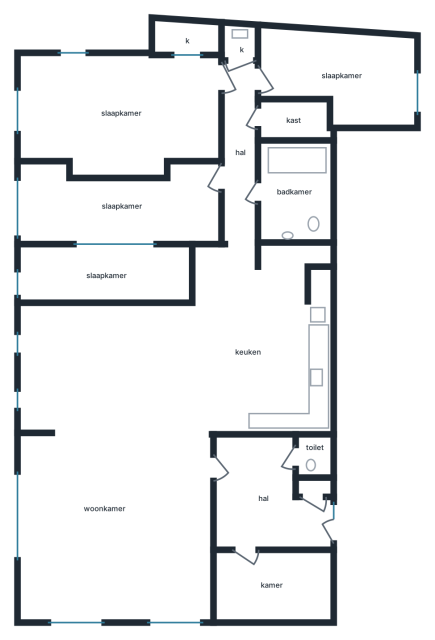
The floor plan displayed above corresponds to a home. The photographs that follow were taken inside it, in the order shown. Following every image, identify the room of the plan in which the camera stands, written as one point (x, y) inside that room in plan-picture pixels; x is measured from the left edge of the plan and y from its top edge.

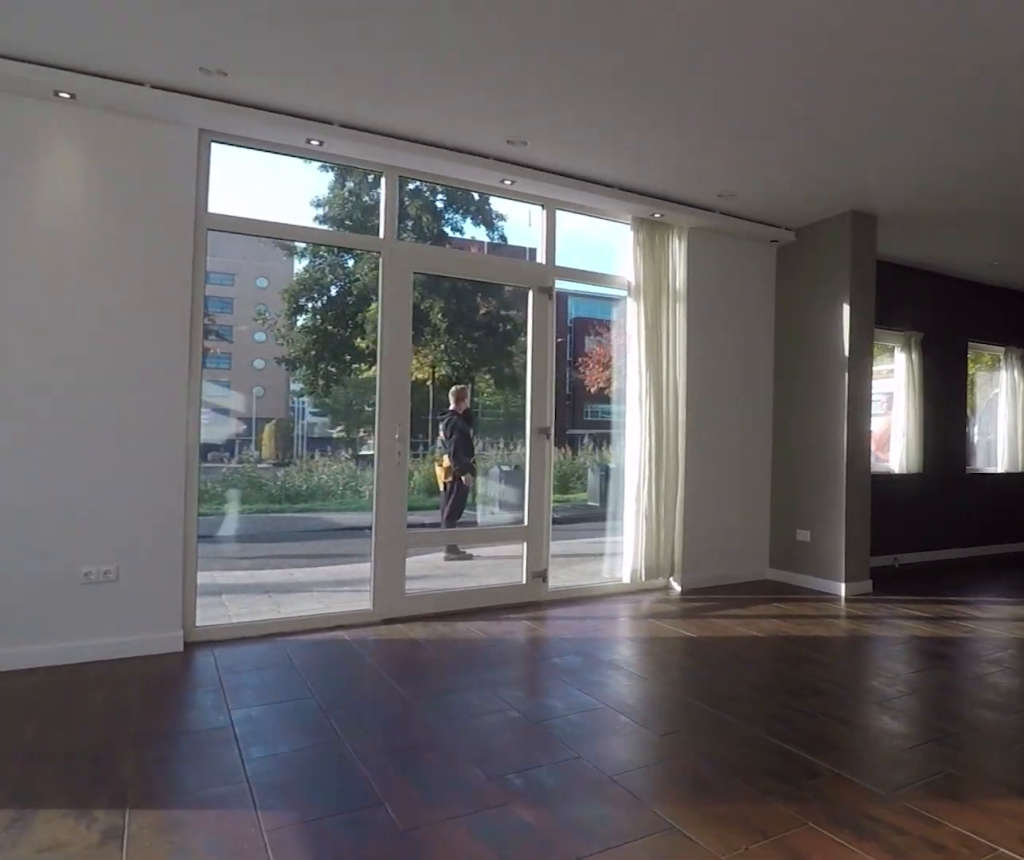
(114, 464)
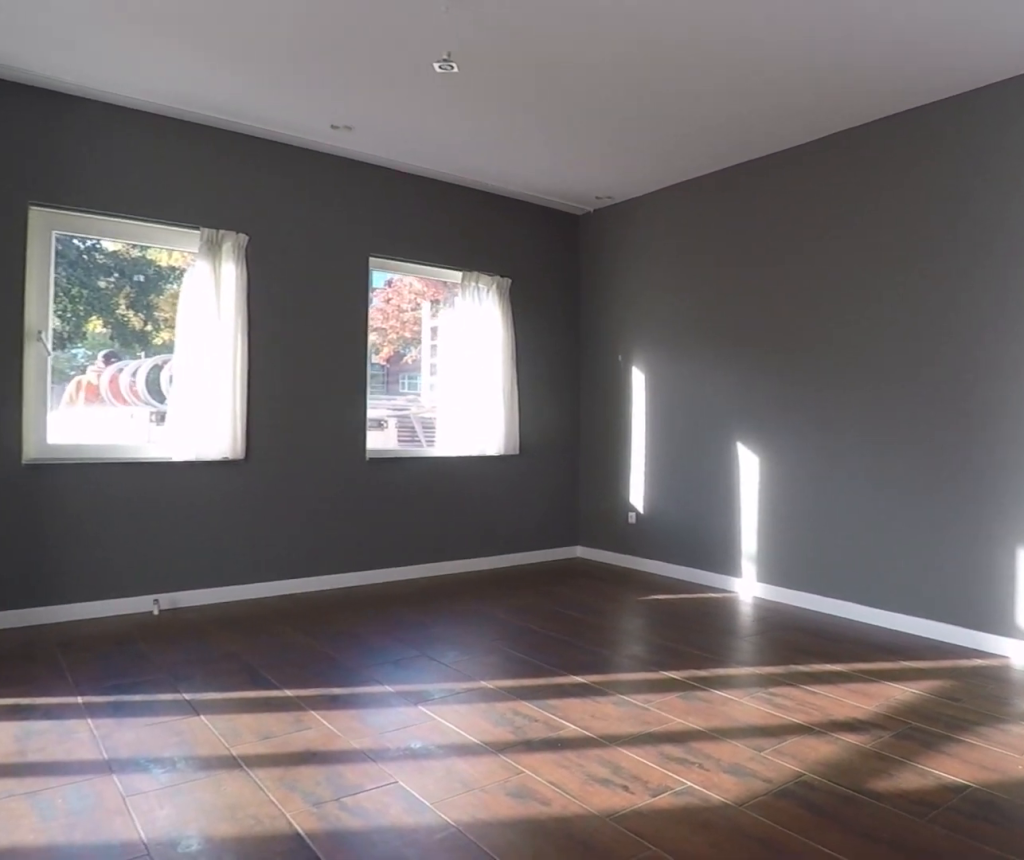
(114, 464)
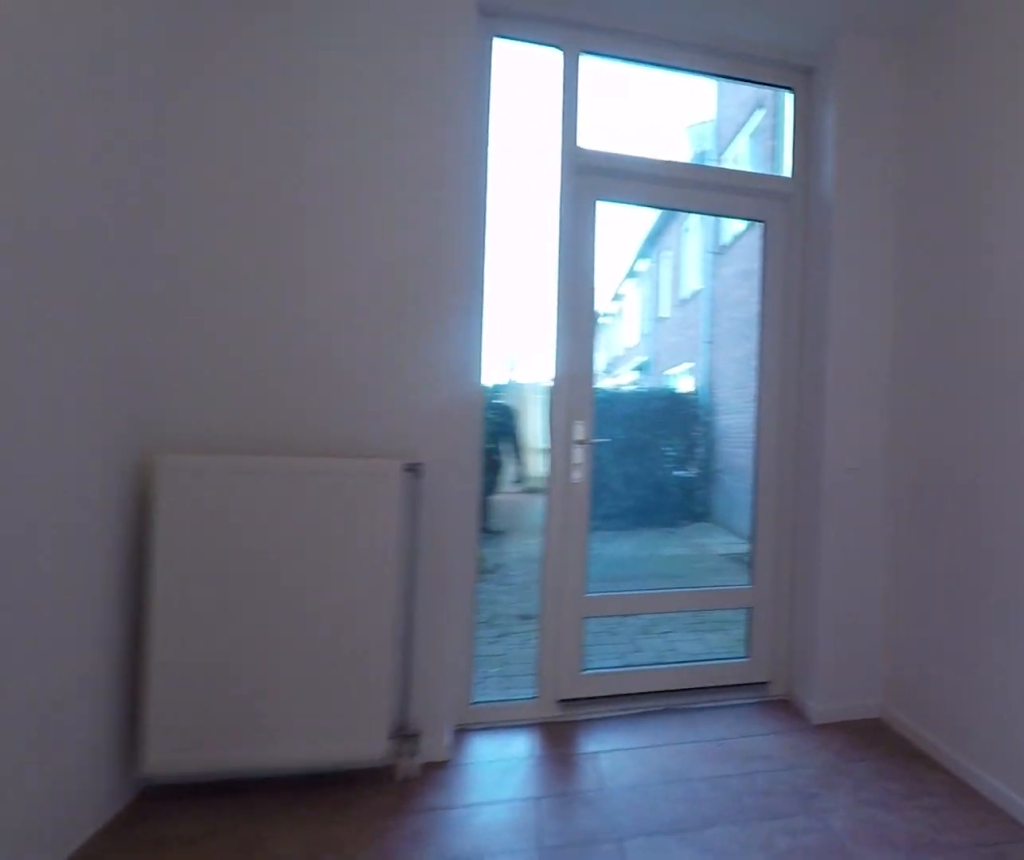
(341, 74)
